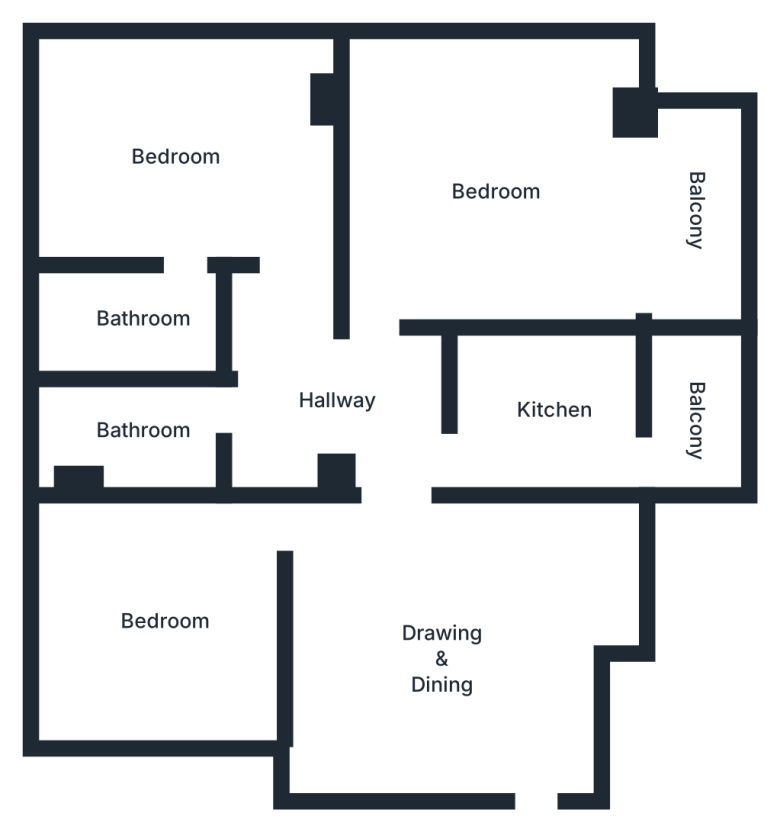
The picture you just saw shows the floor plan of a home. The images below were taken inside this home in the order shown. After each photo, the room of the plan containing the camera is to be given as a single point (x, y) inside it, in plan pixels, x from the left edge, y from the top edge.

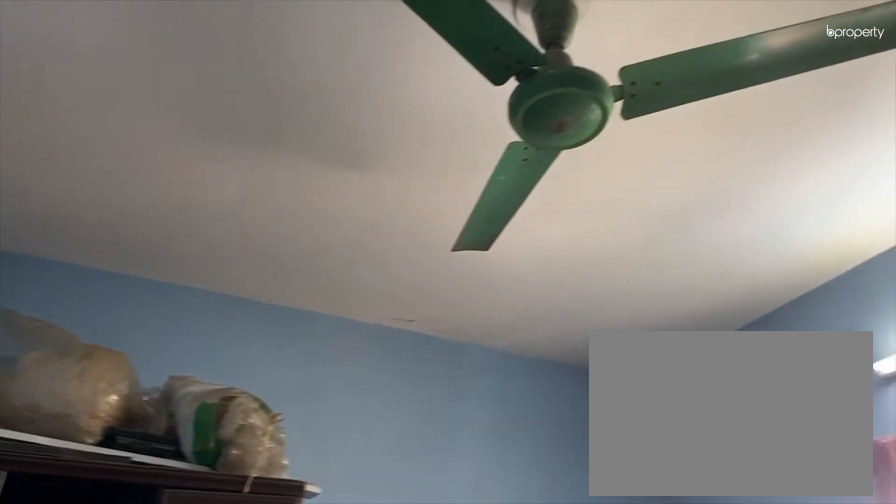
(168, 617)
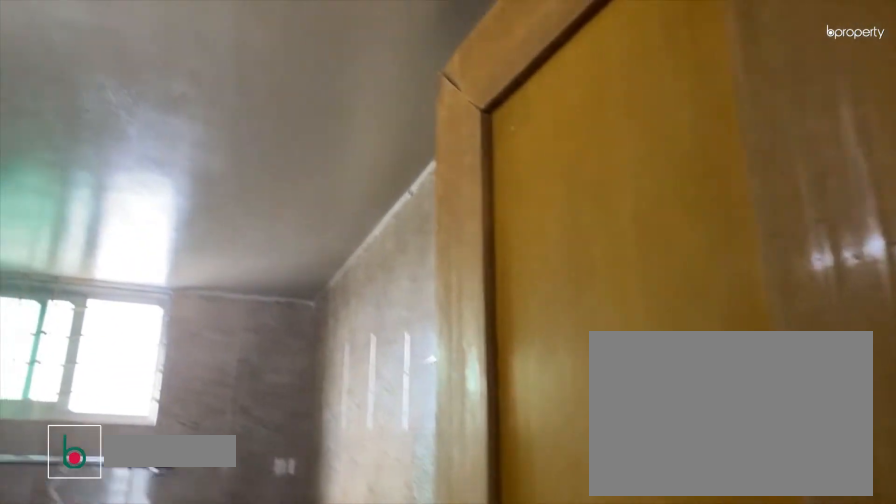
(139, 433)
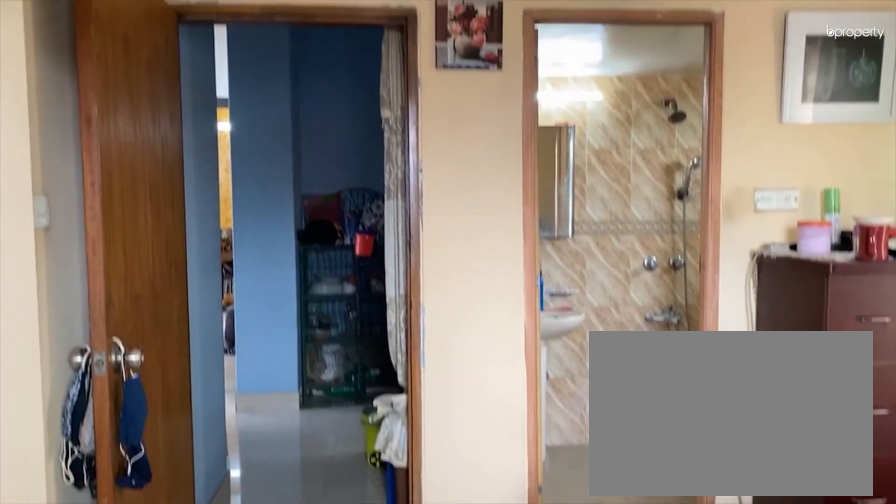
(178, 153)
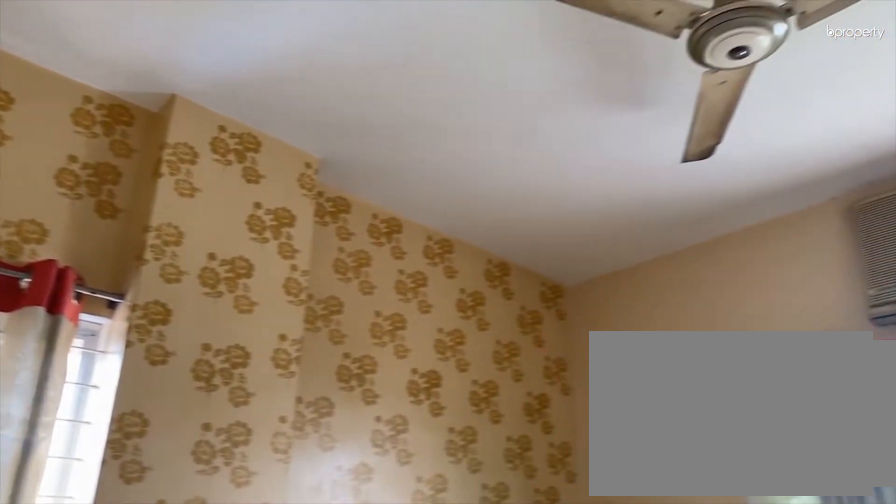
(178, 154)
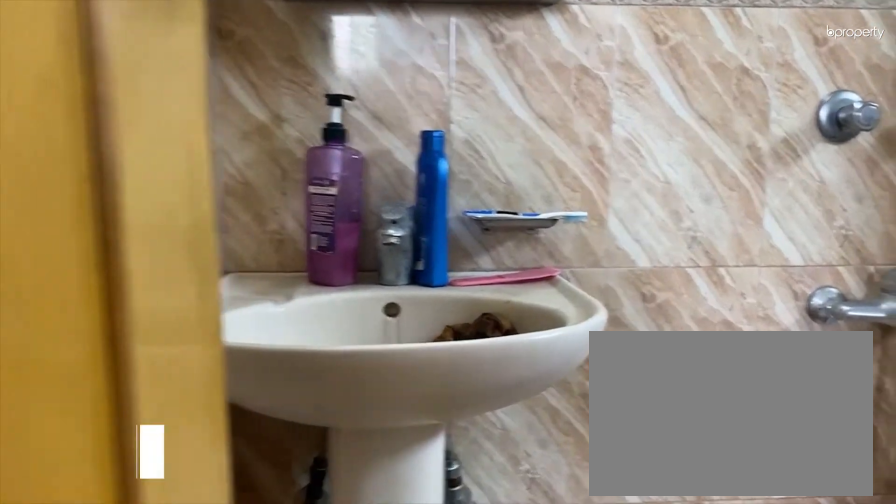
(143, 324)
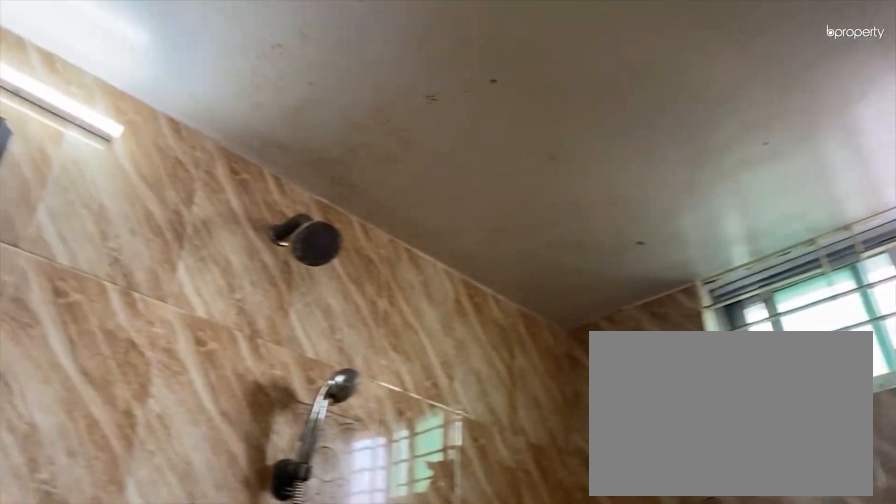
(143, 325)
